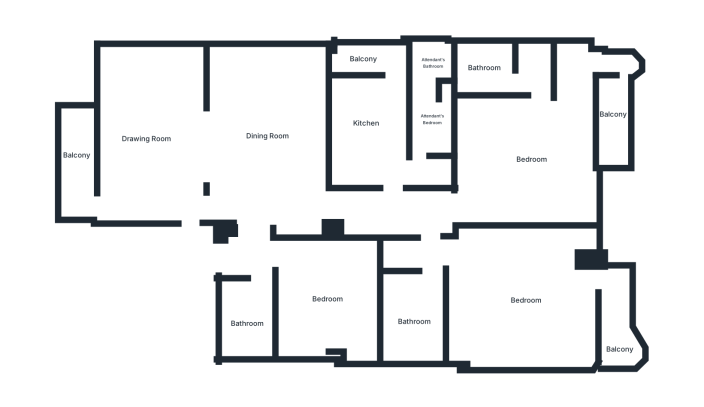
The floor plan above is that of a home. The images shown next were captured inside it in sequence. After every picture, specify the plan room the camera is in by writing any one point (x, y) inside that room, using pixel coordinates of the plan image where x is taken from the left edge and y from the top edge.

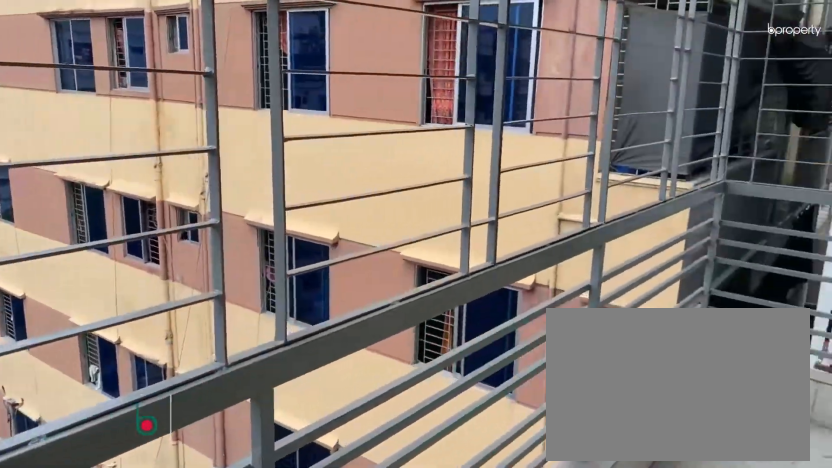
(78, 157)
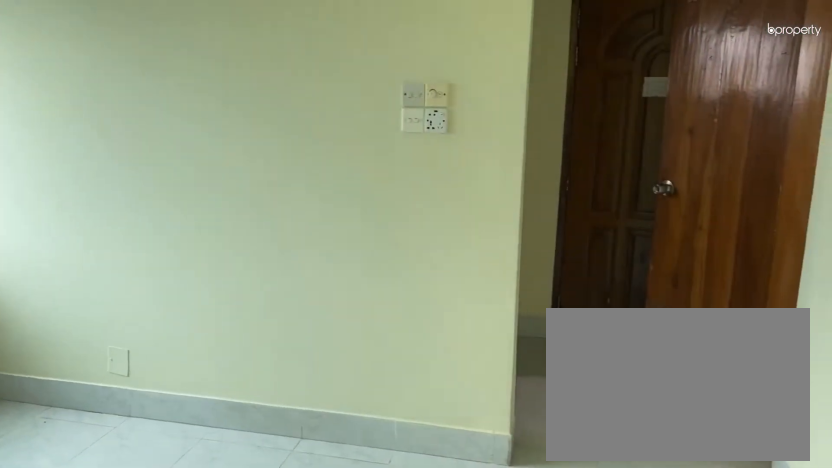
(326, 298)
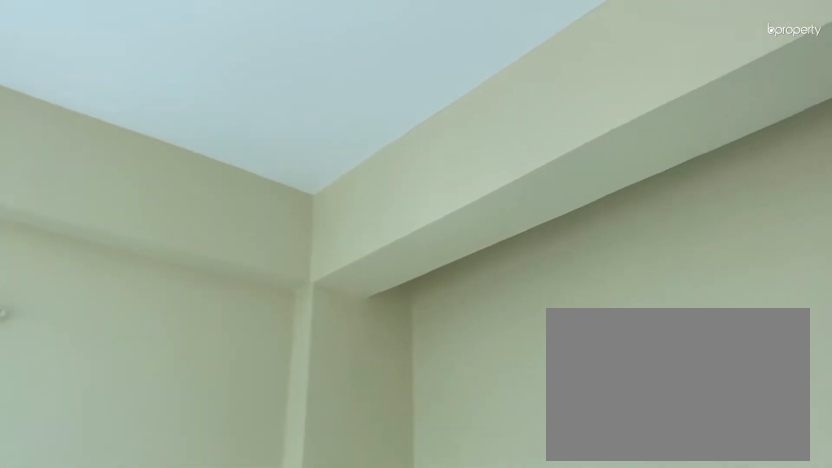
(521, 301)
